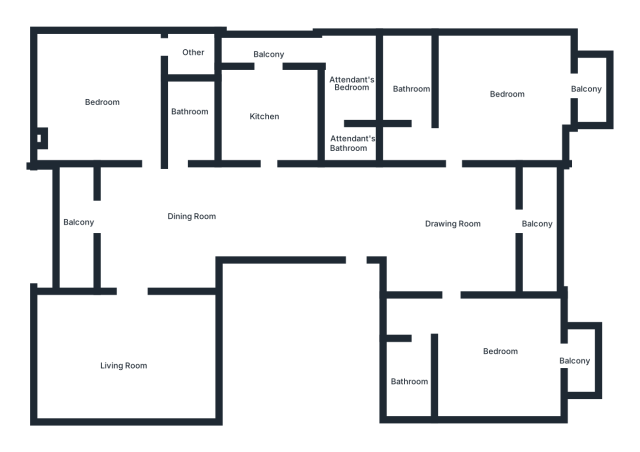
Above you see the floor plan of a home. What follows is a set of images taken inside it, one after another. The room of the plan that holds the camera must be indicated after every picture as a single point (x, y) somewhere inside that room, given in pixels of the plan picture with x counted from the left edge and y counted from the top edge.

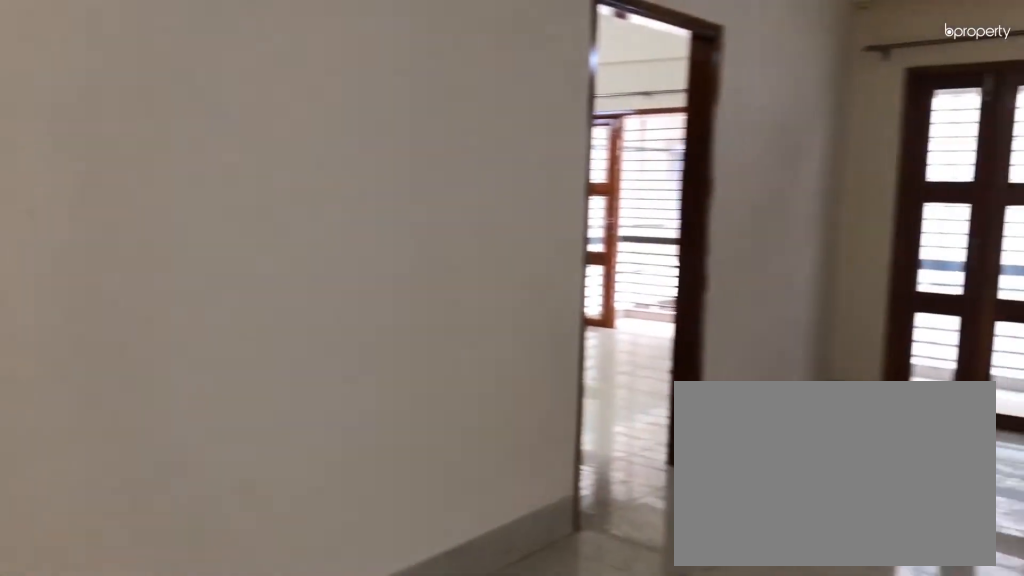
(435, 218)
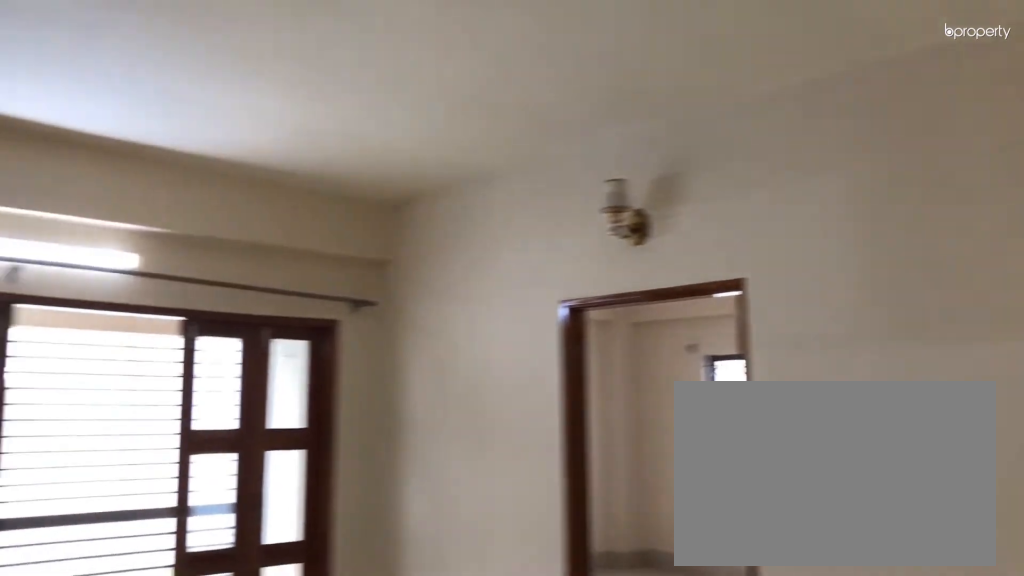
(435, 218)
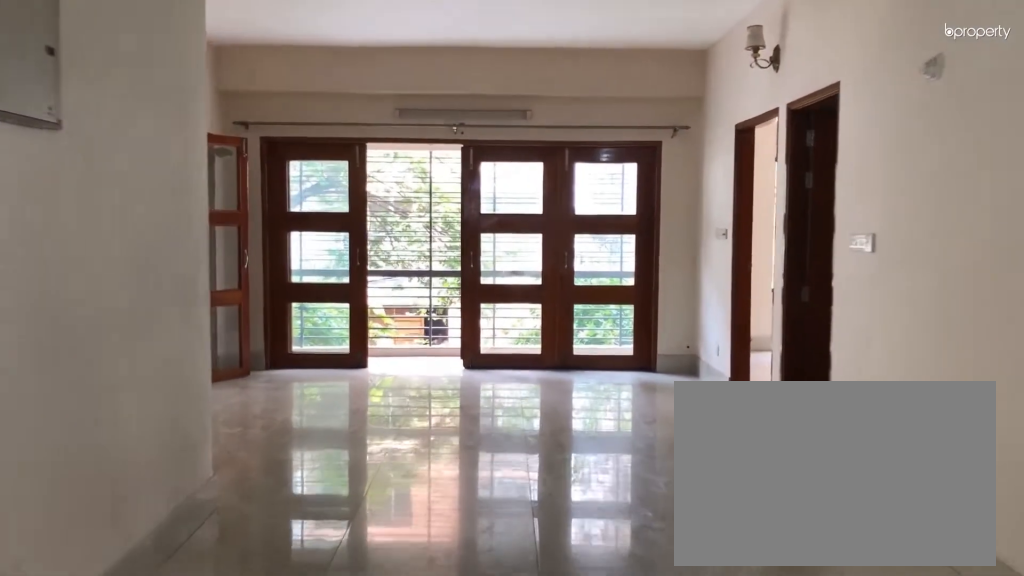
(246, 210)
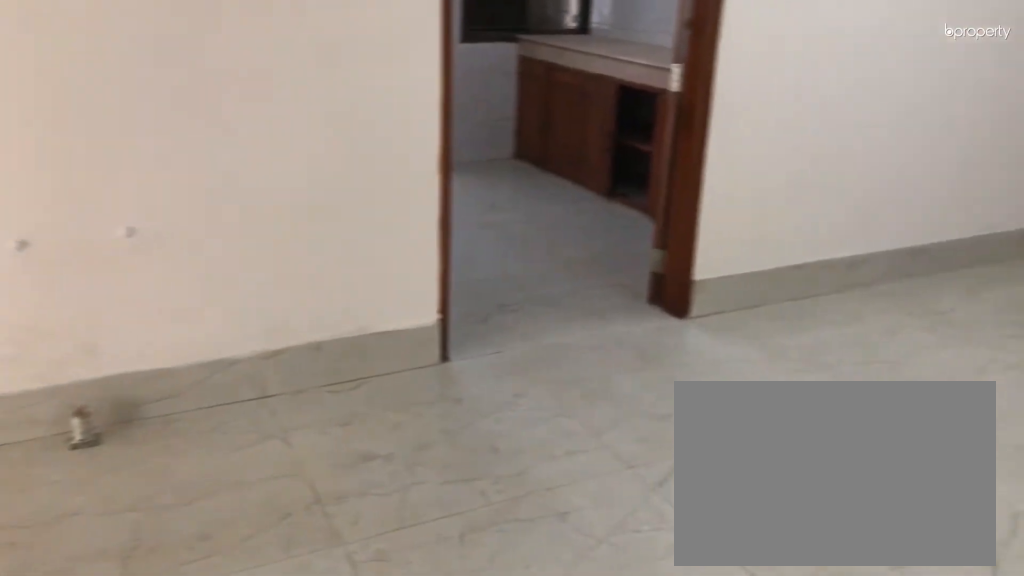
(148, 229)
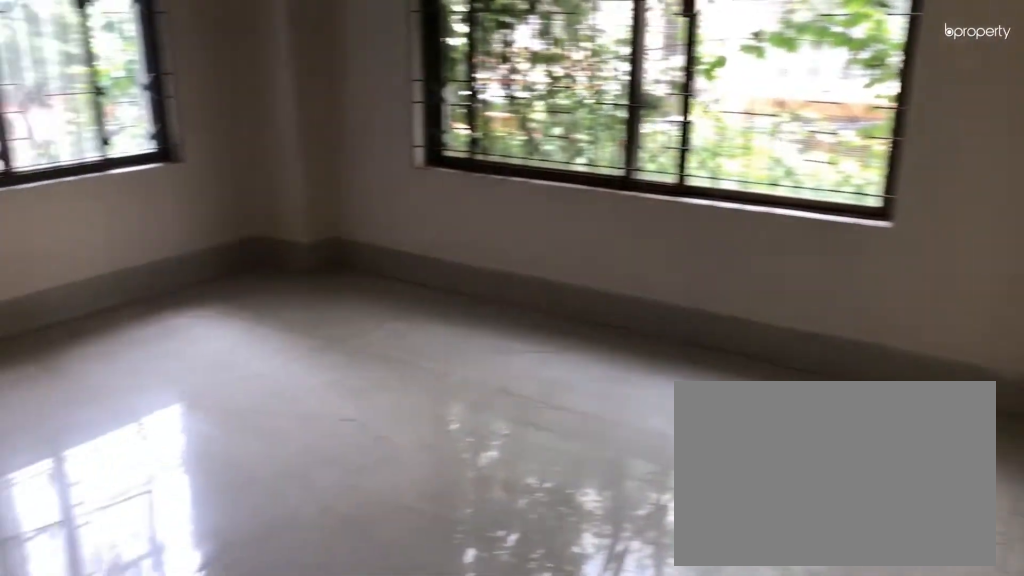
(129, 350)
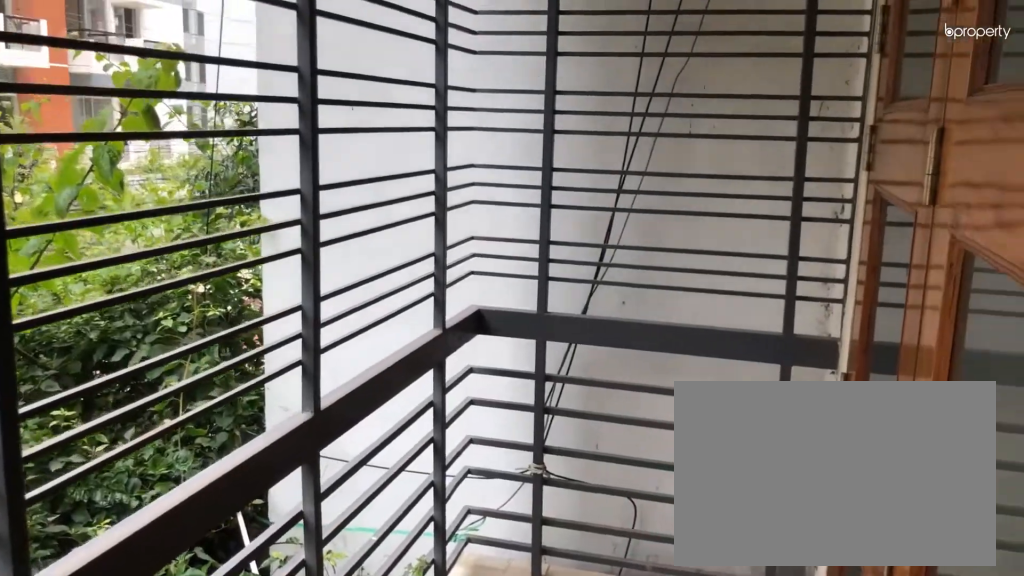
(72, 219)
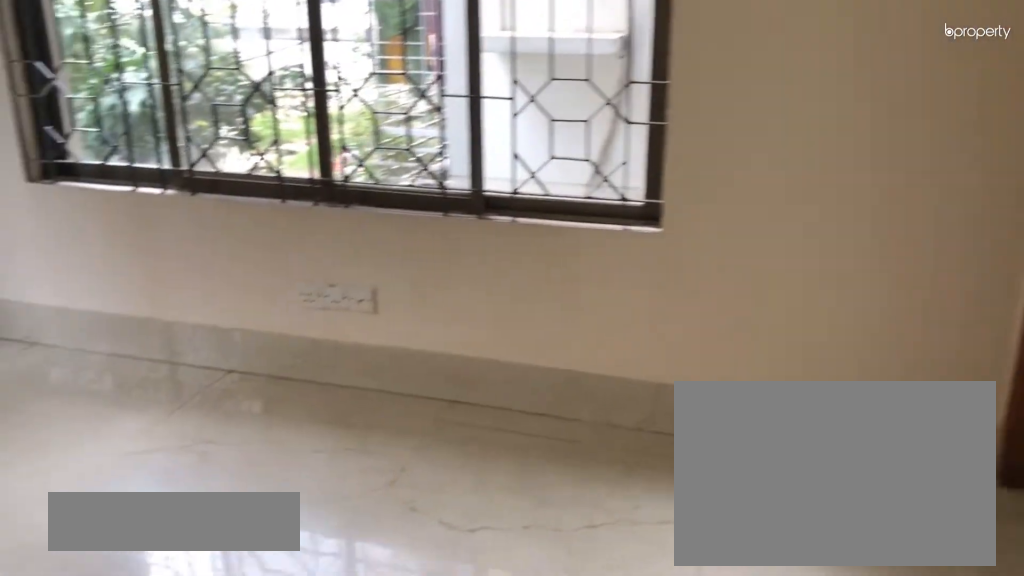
(104, 99)
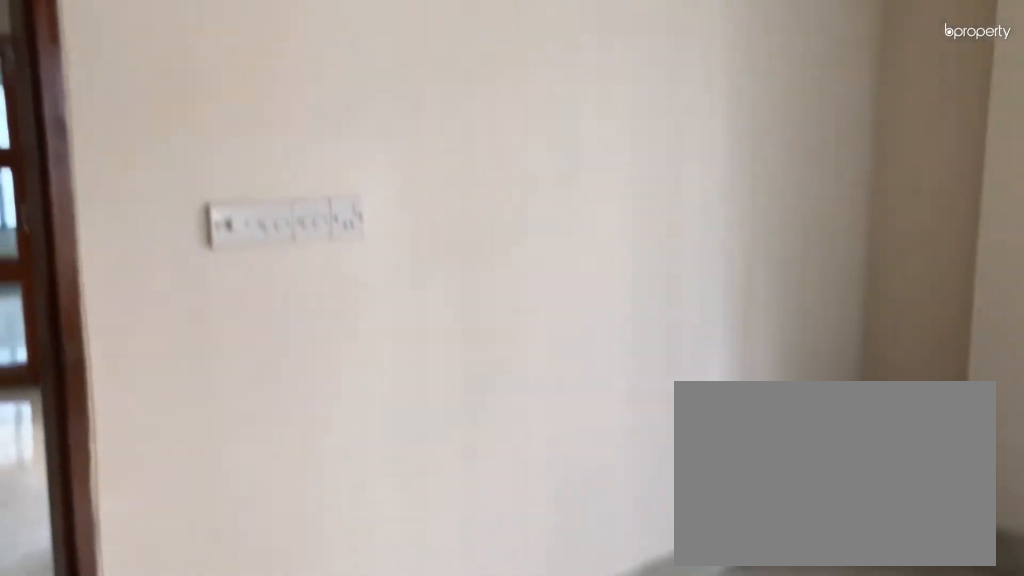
(104, 99)
